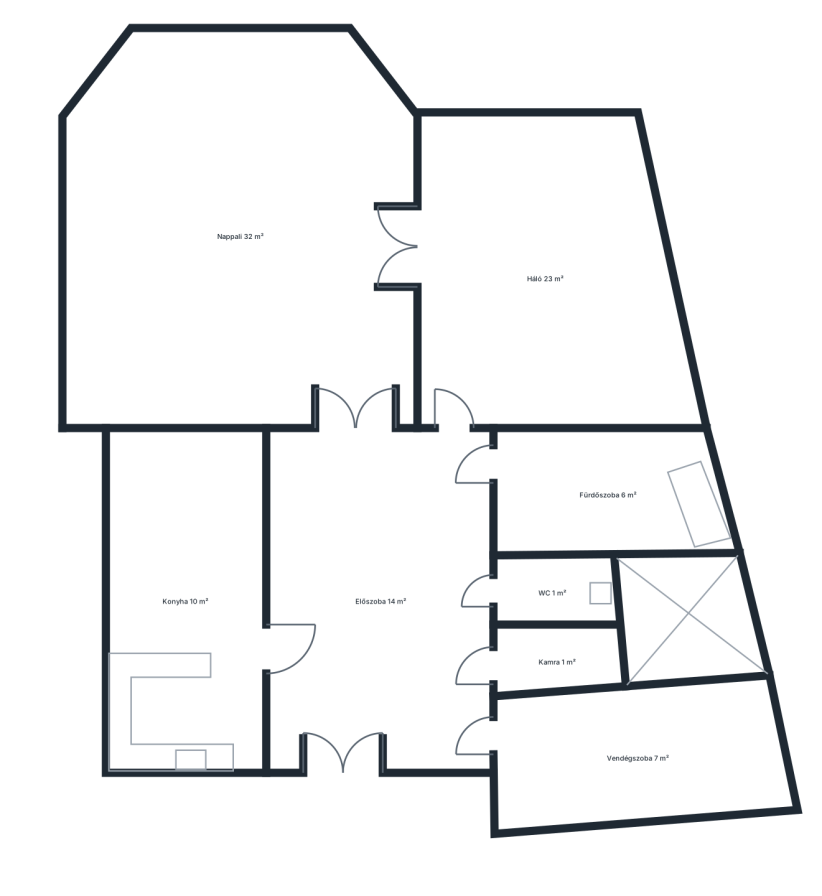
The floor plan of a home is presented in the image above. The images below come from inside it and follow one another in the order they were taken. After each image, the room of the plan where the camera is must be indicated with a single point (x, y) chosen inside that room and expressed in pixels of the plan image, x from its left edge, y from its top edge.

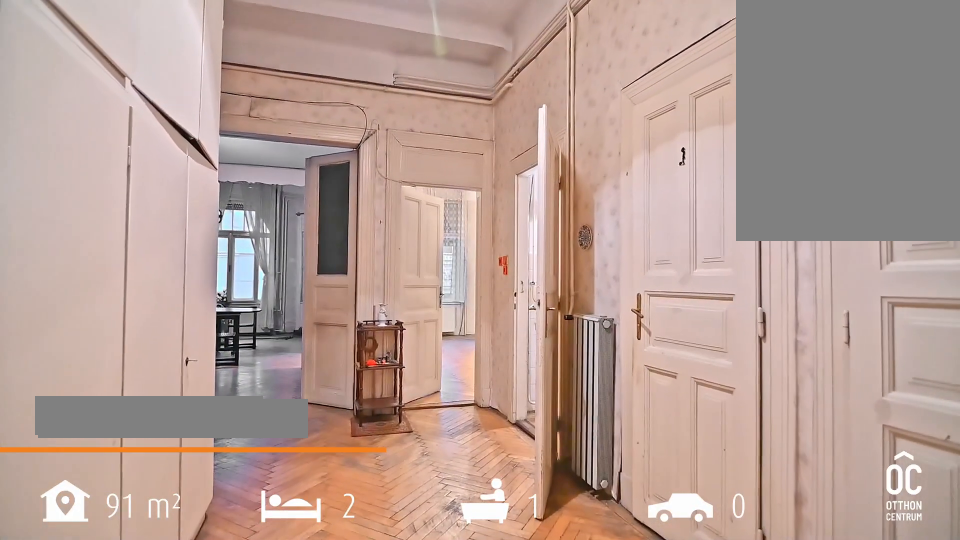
(379, 593)
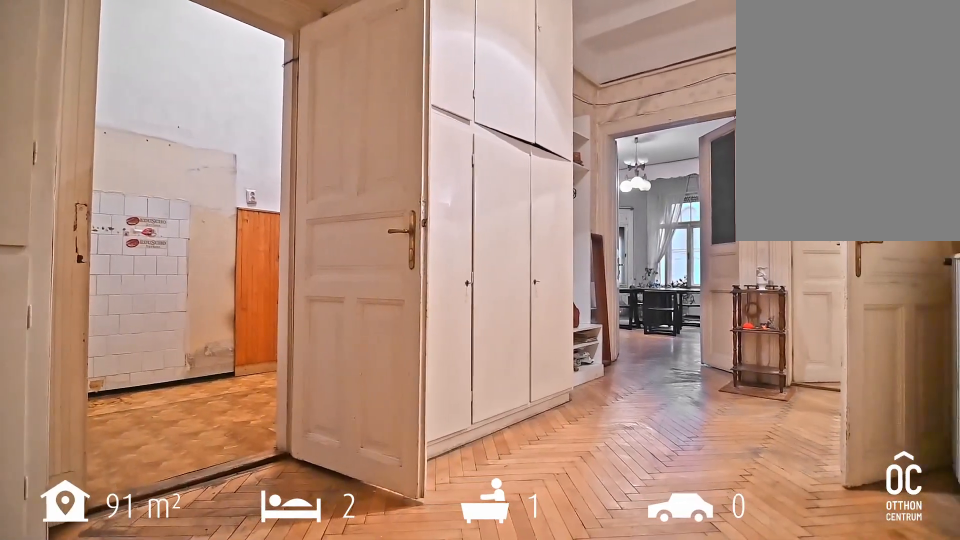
(379, 593)
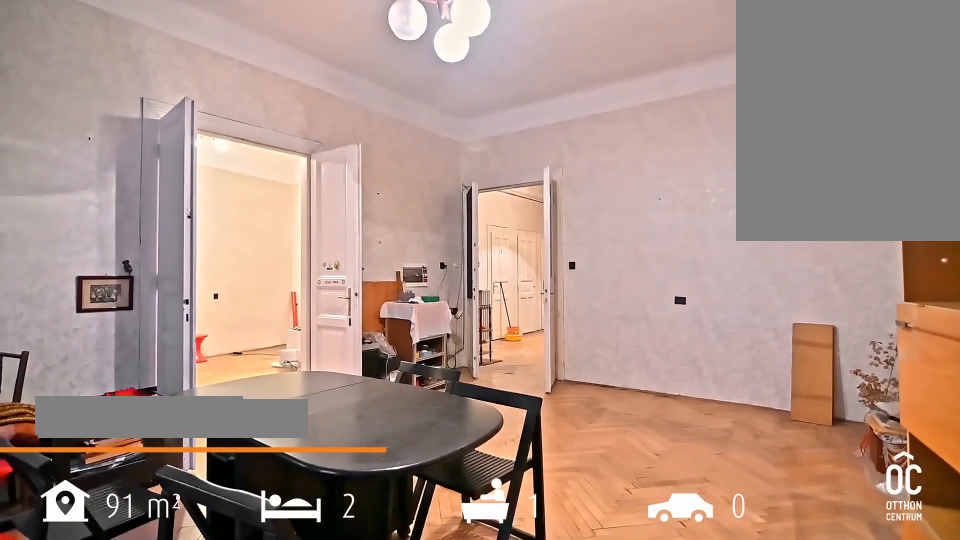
(241, 236)
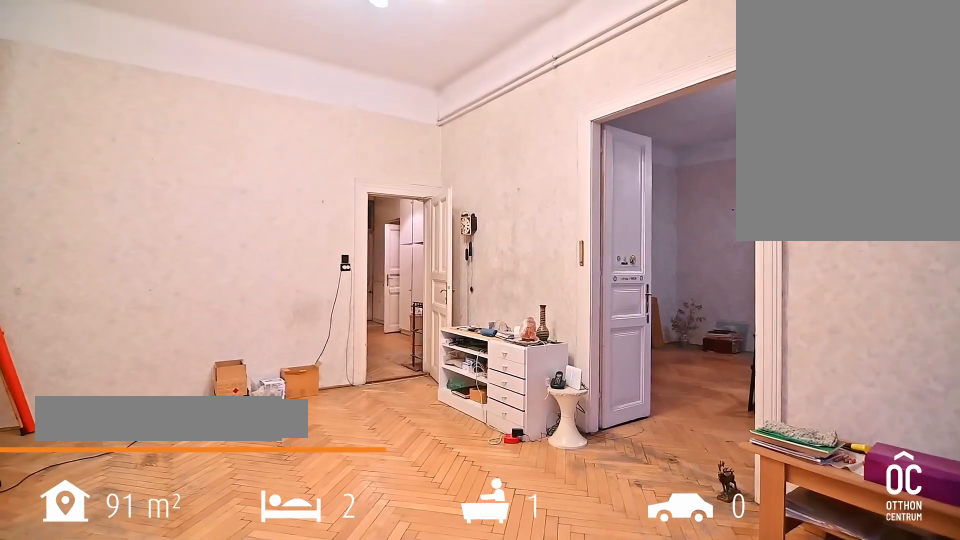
(538, 281)
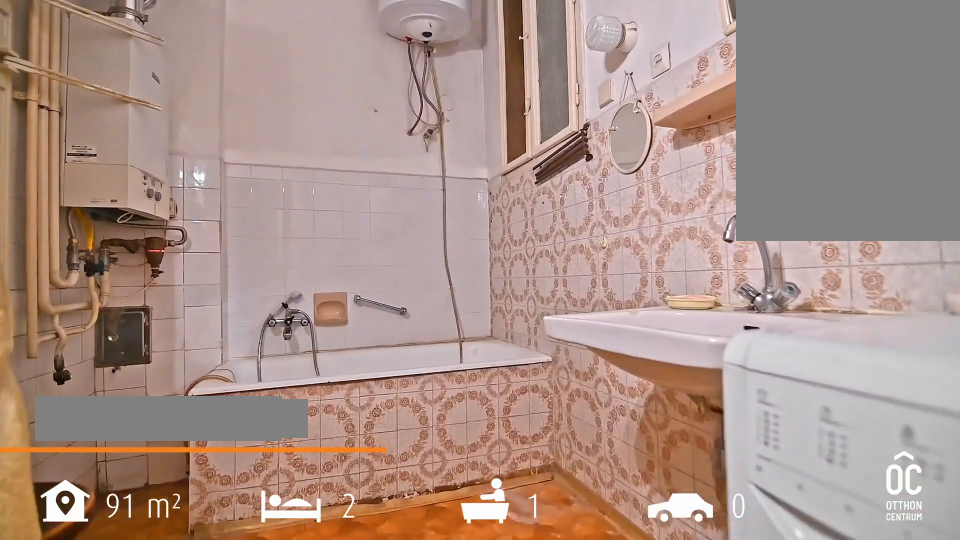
(603, 495)
